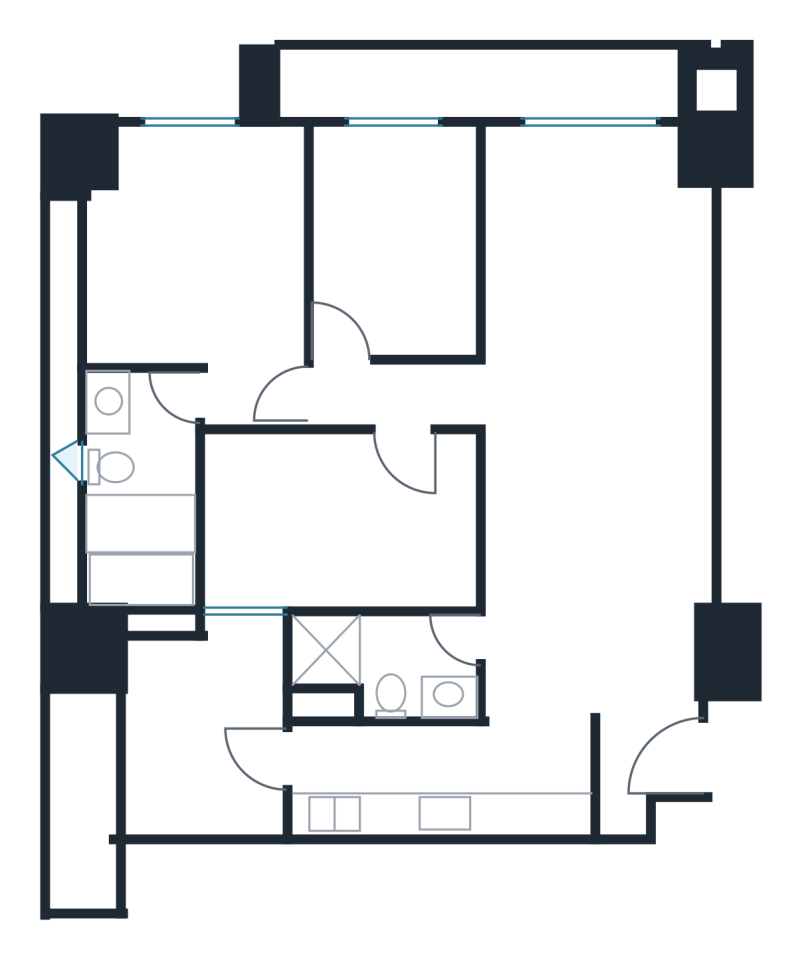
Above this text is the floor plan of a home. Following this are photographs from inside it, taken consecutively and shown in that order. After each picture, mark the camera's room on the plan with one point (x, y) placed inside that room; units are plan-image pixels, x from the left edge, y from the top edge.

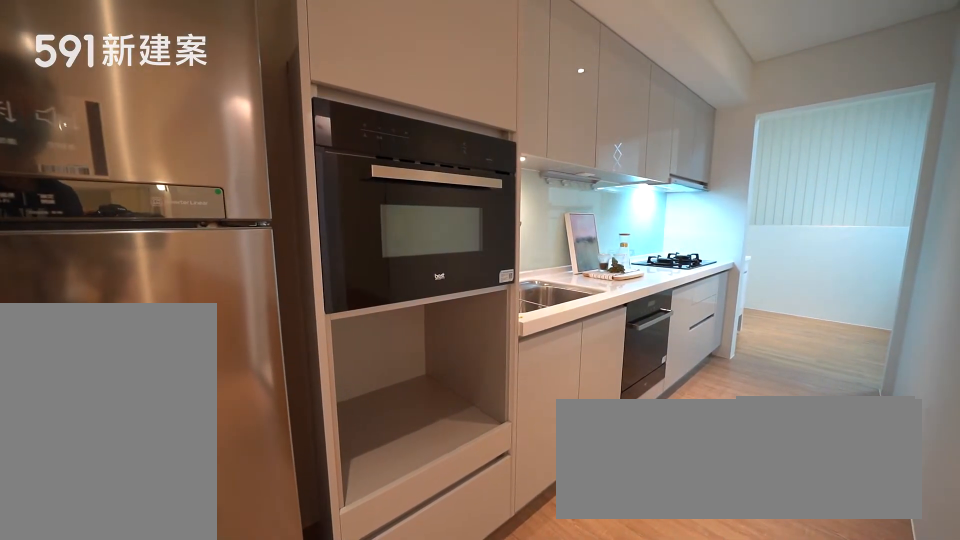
(442, 779)
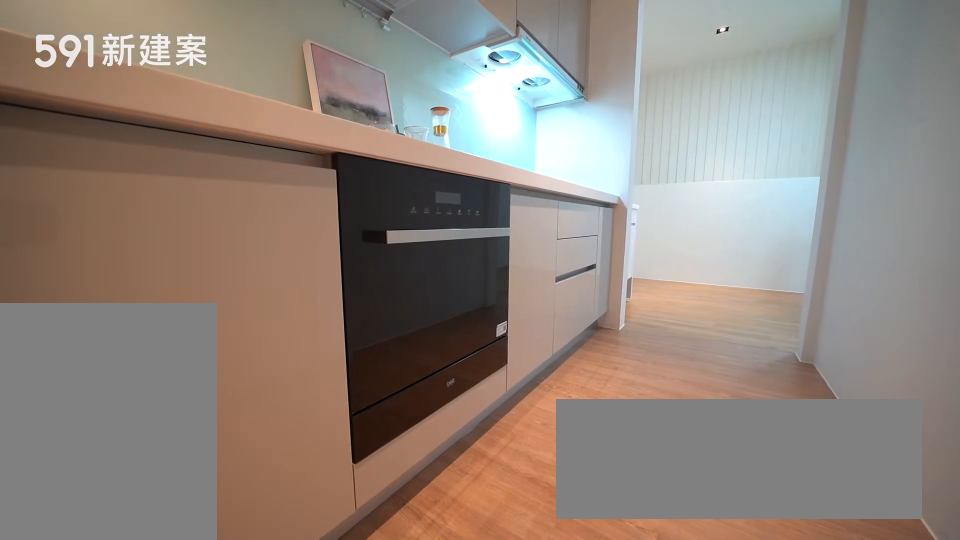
(442, 779)
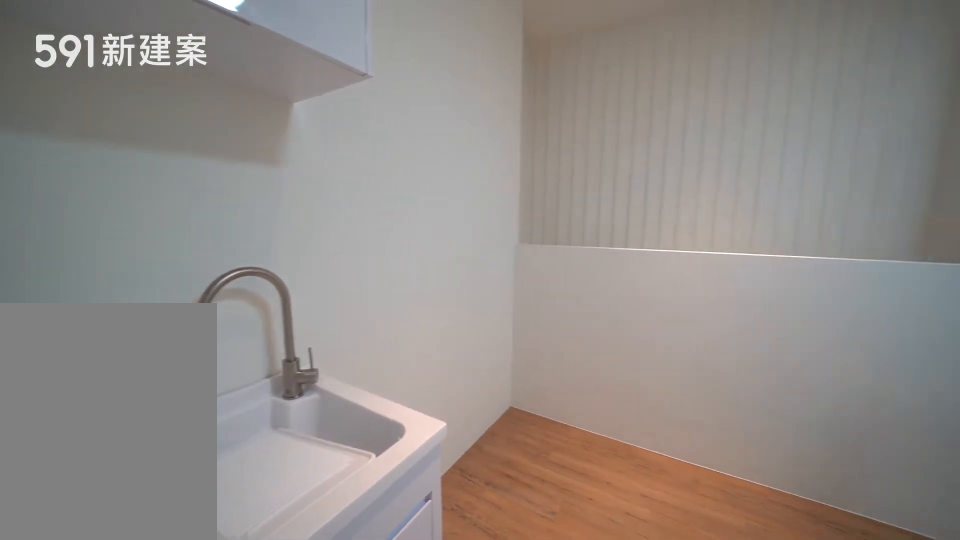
(204, 723)
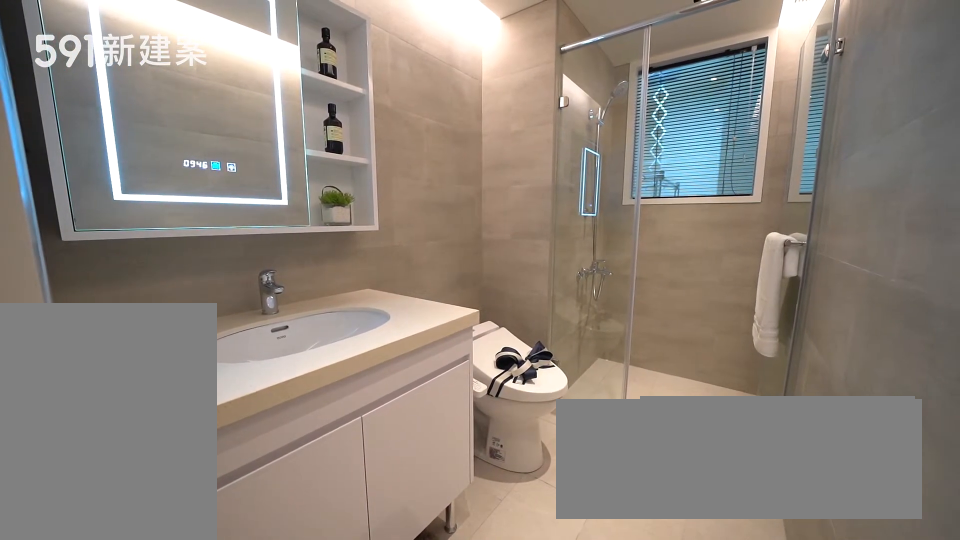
(388, 661)
